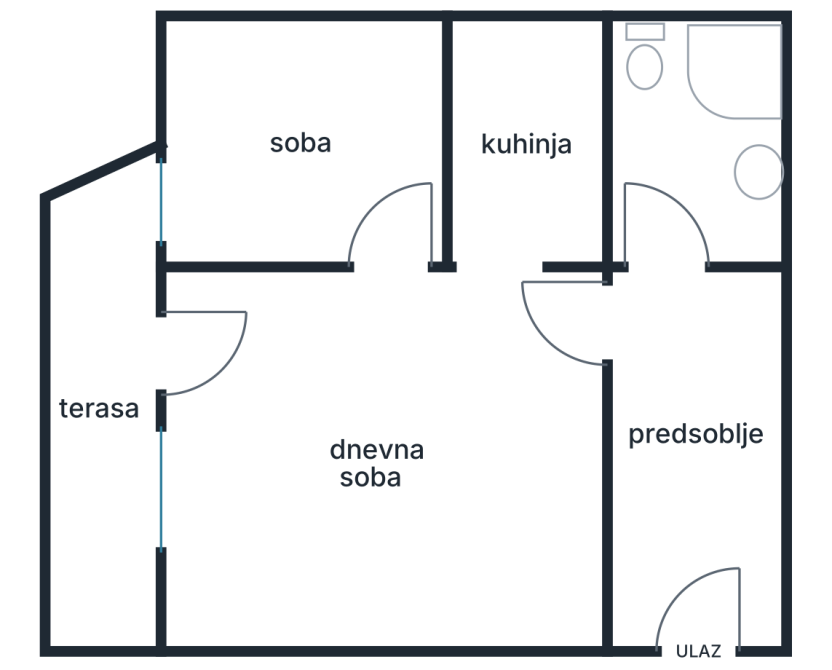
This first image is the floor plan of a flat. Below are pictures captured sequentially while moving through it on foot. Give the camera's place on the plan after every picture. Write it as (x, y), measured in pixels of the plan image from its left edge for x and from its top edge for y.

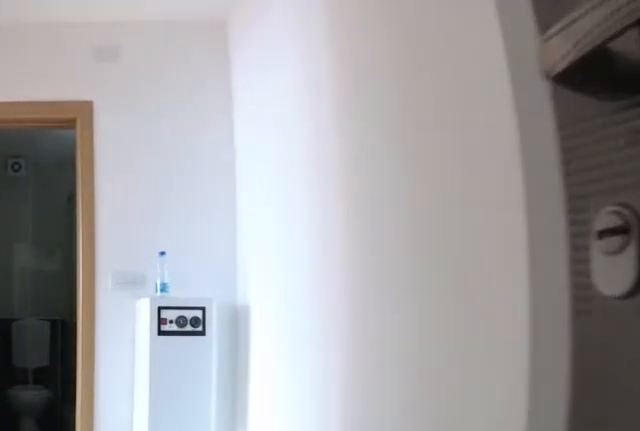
(684, 558)
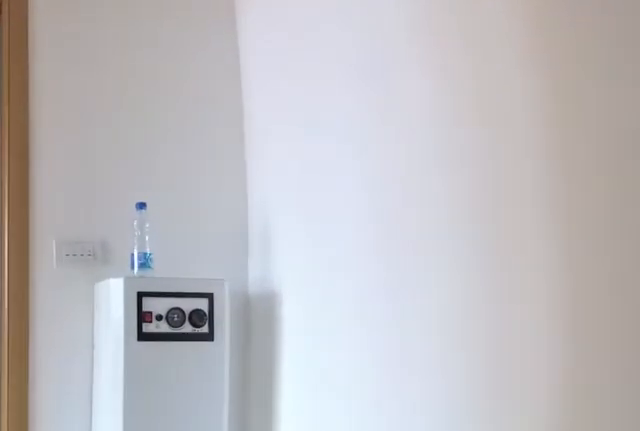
(684, 452)
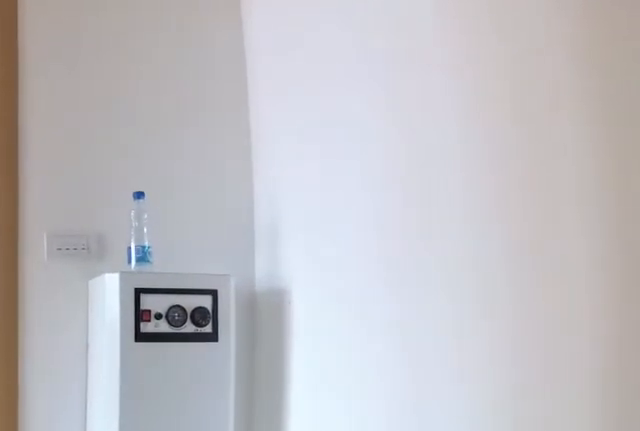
(683, 439)
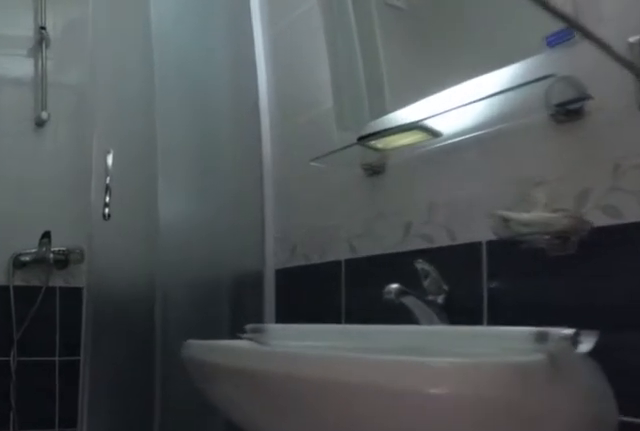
(683, 229)
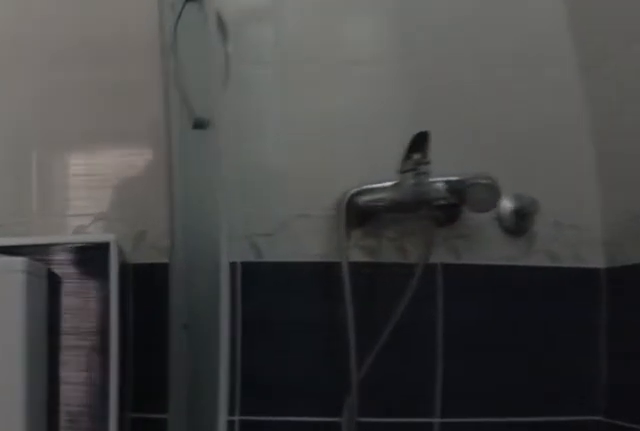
(683, 164)
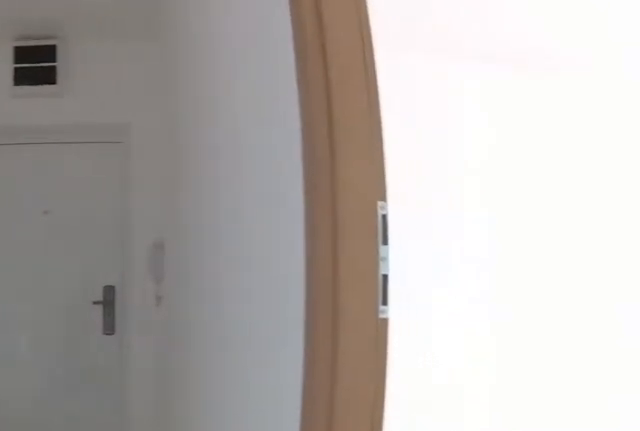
(686, 267)
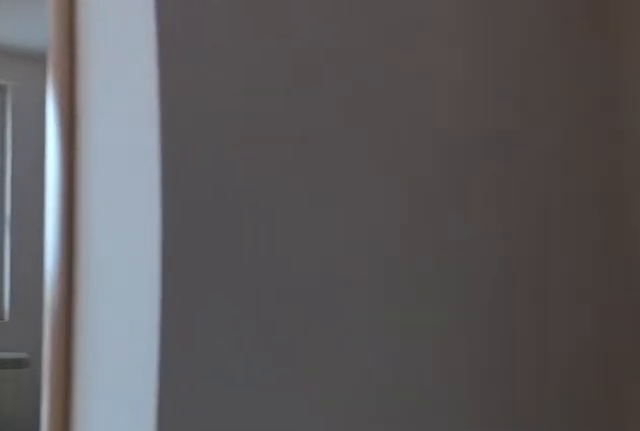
(528, 307)
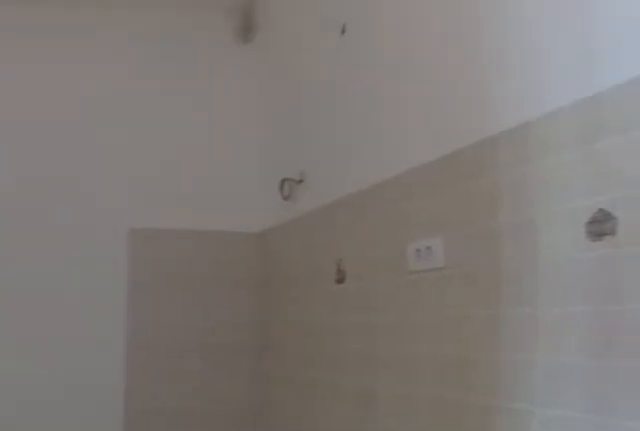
(515, 292)
